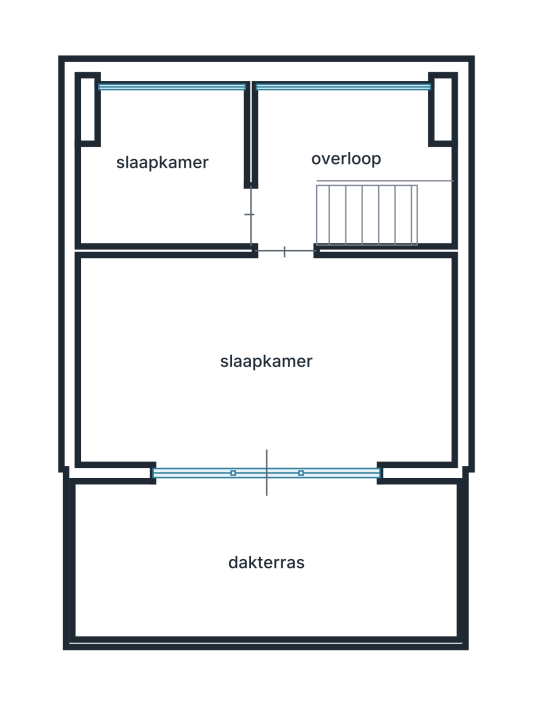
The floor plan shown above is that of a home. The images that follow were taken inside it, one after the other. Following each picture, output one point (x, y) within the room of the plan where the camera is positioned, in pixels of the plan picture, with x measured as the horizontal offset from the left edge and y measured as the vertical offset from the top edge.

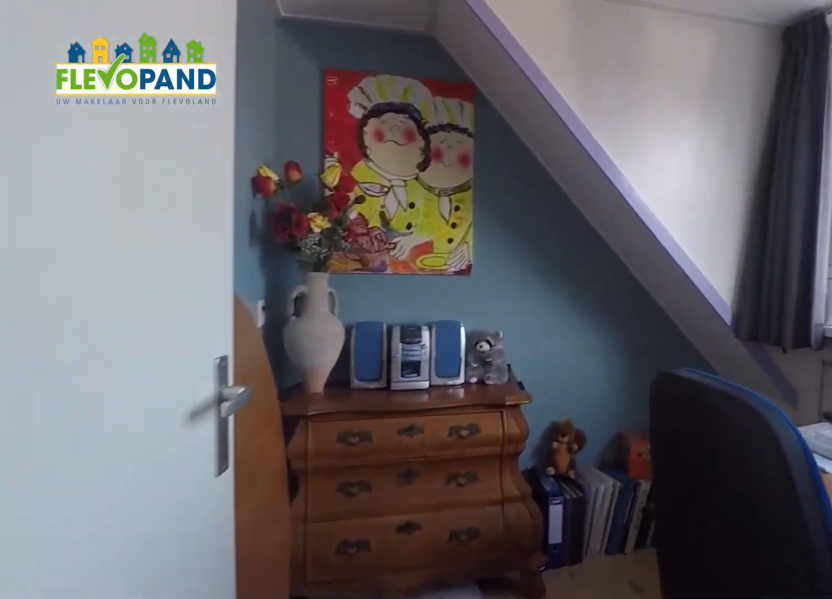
(166, 170)
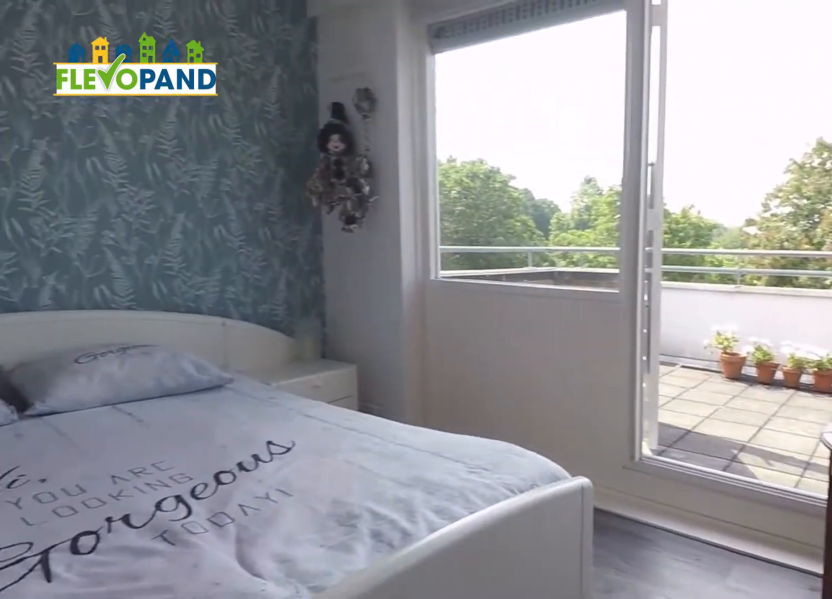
(266, 360)
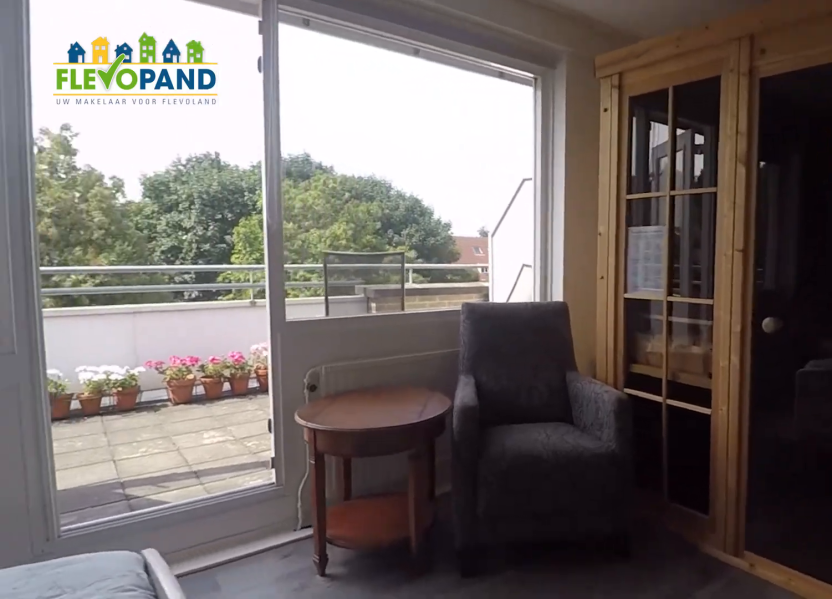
(266, 360)
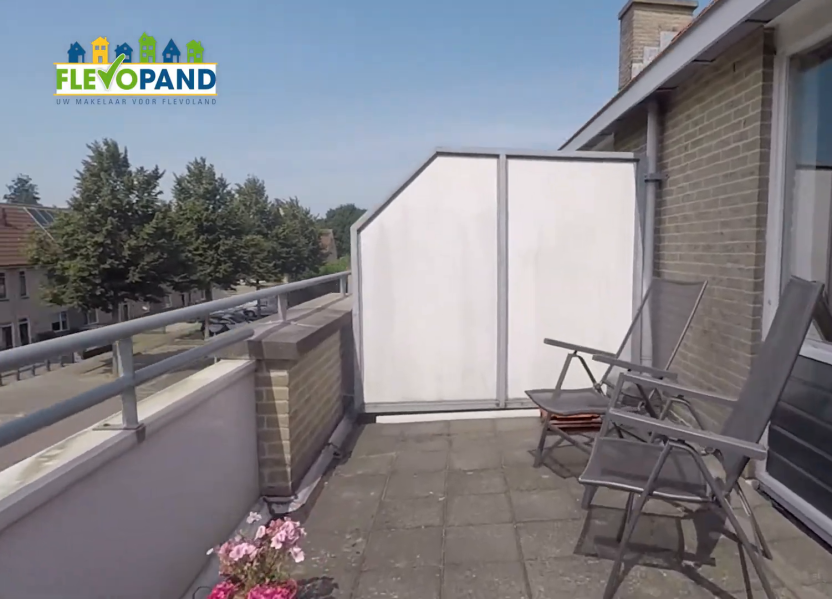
(265, 561)
